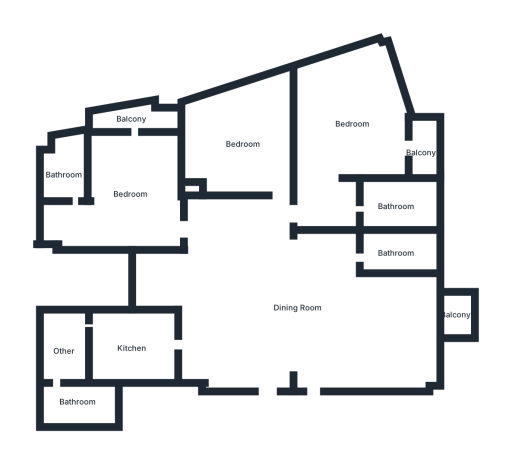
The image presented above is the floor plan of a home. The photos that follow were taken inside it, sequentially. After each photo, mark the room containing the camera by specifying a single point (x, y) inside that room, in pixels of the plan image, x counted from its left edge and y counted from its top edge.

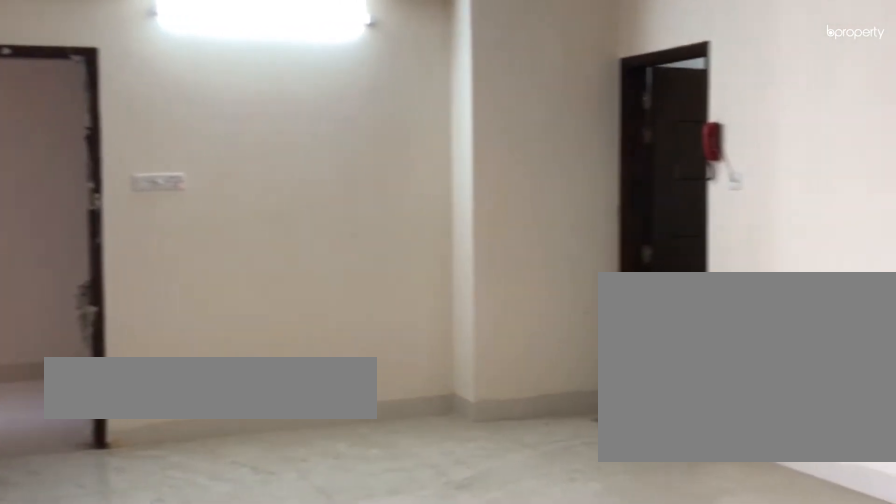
(296, 308)
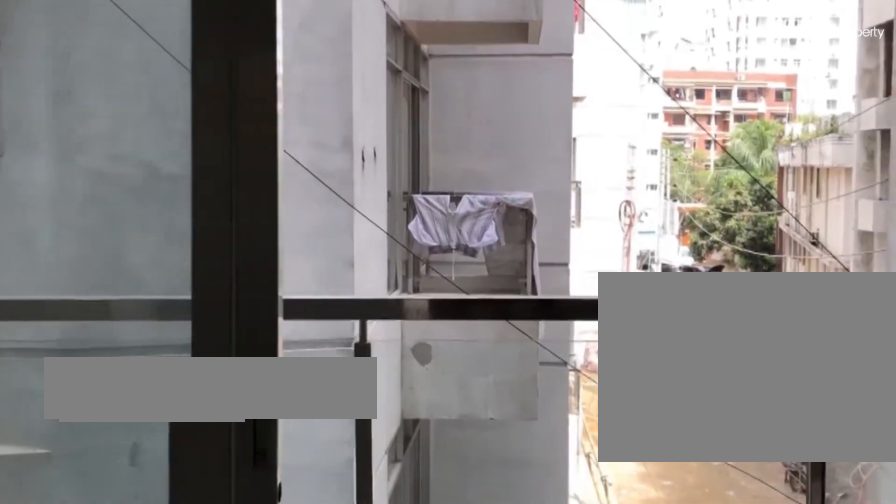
(455, 315)
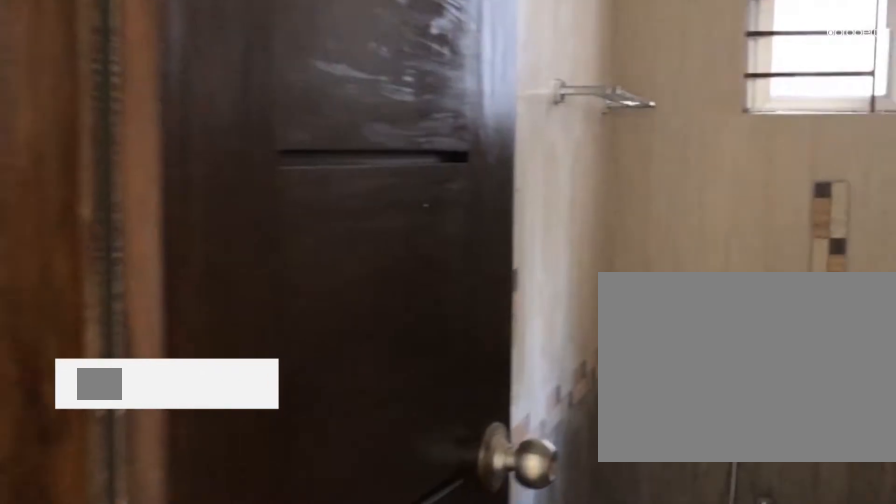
(394, 254)
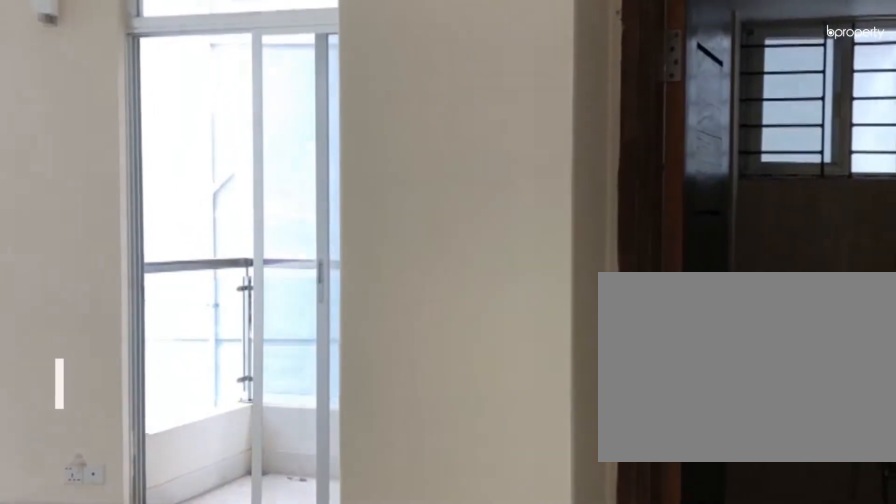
(316, 210)
